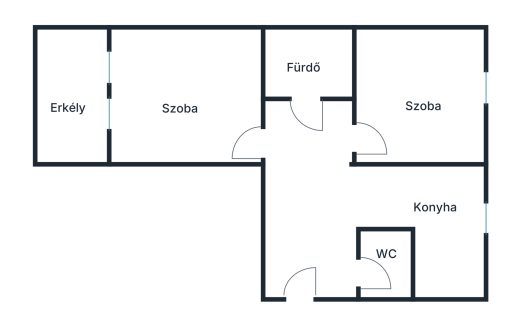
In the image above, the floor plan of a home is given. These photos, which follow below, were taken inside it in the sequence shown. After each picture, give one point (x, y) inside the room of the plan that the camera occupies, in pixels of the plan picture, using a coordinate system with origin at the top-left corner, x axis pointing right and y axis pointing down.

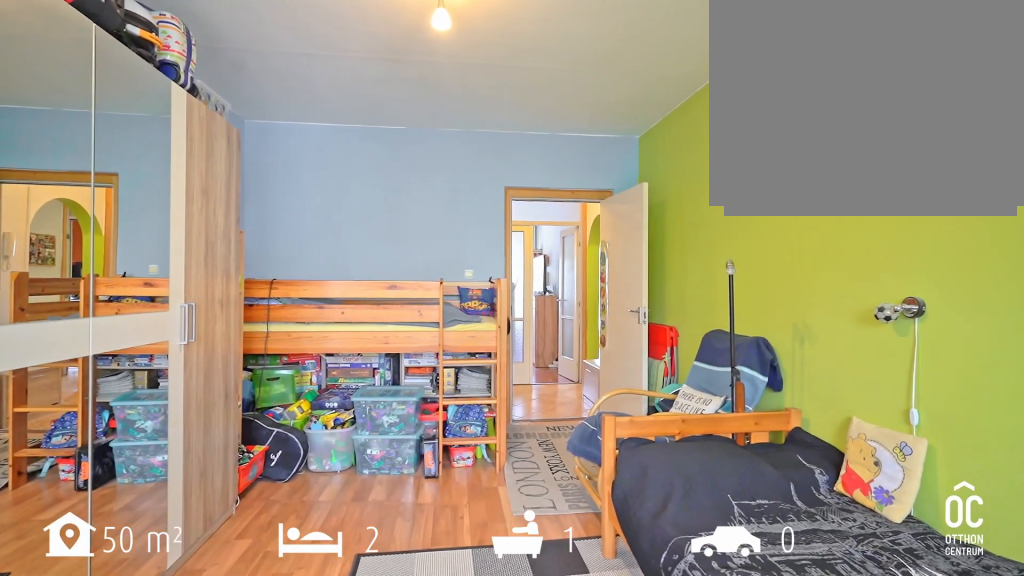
(186, 100)
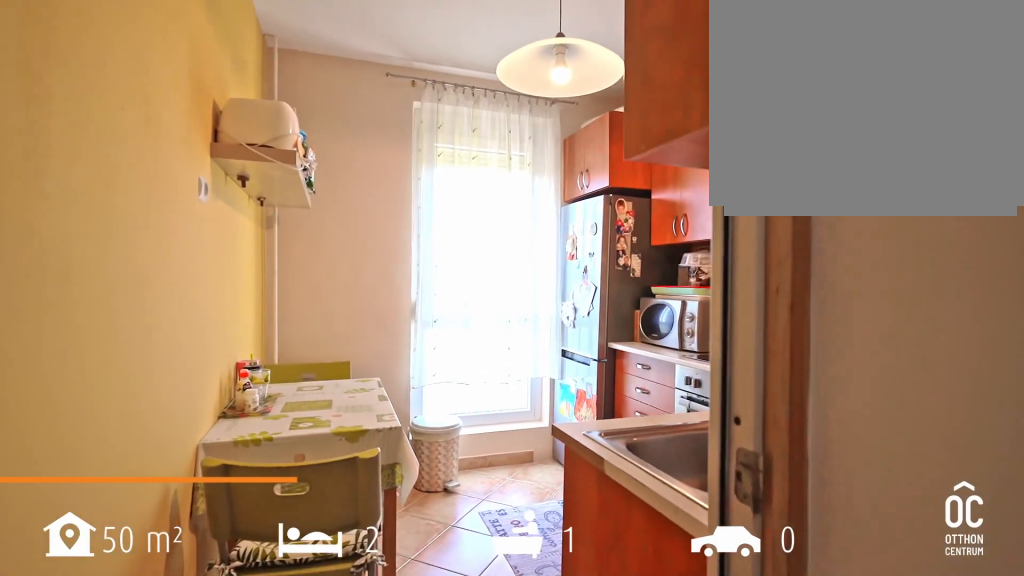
(430, 225)
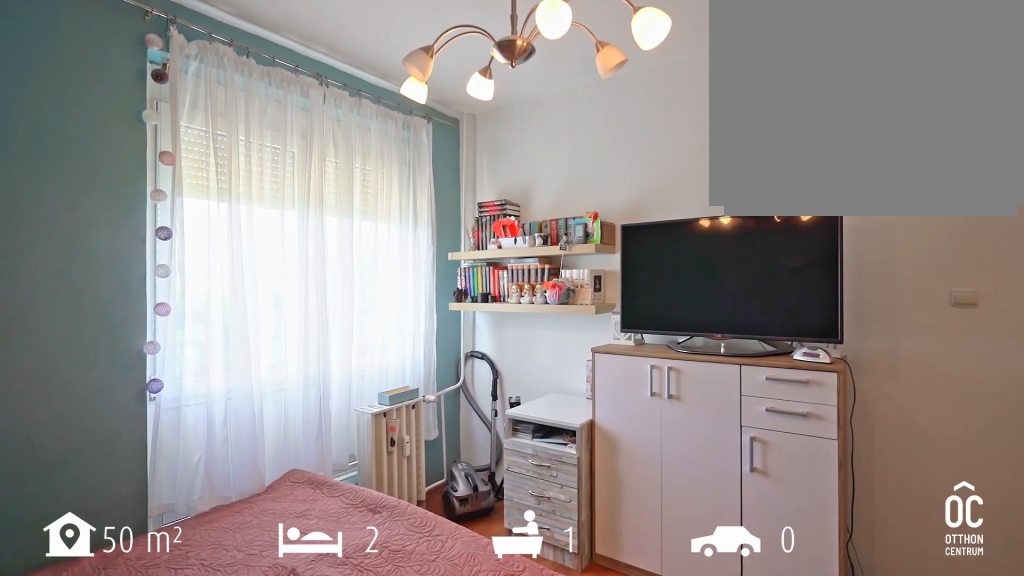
(425, 99)
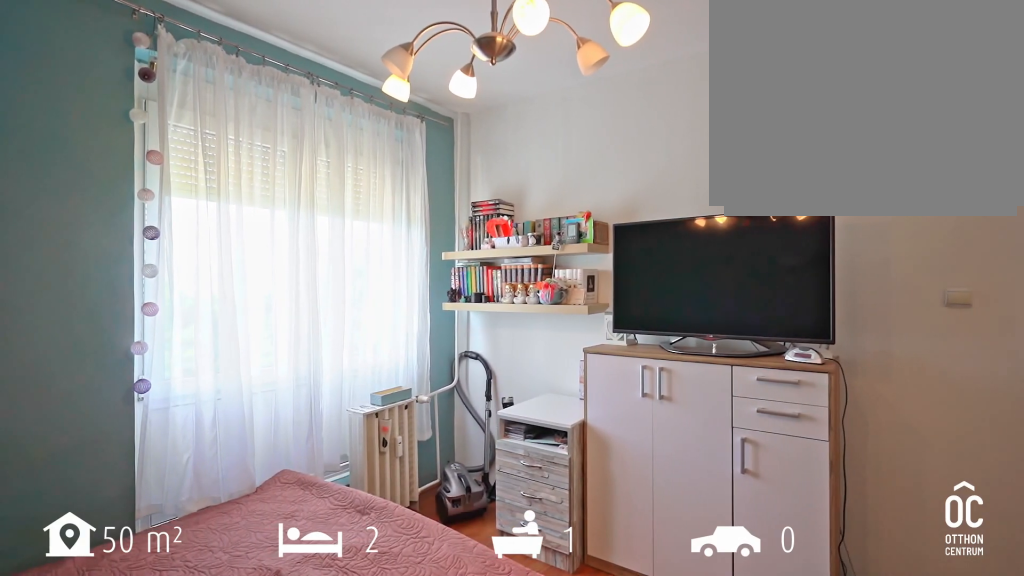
(425, 99)
